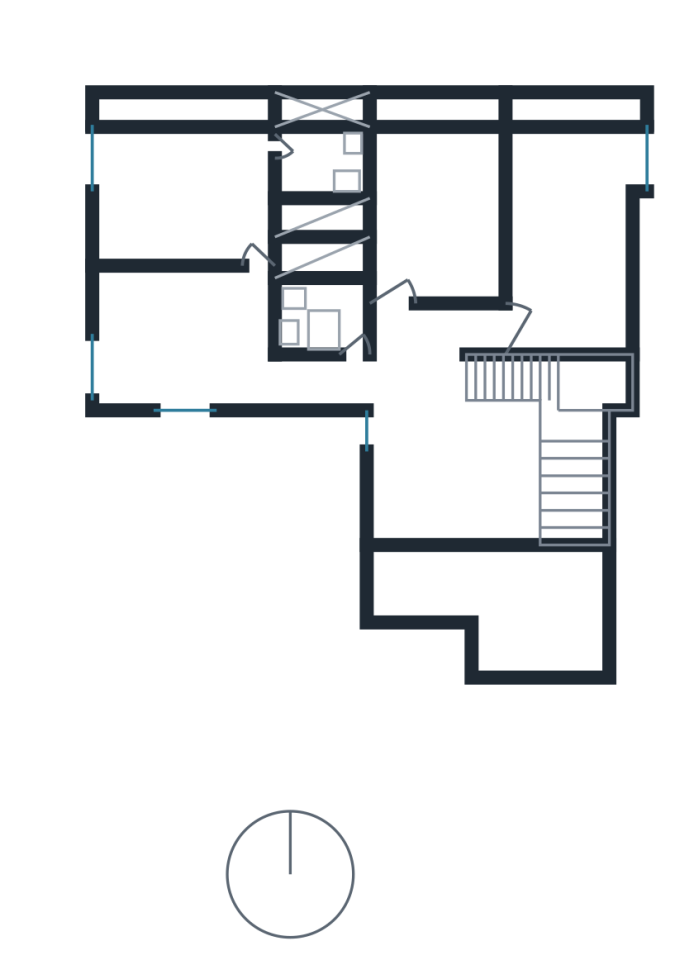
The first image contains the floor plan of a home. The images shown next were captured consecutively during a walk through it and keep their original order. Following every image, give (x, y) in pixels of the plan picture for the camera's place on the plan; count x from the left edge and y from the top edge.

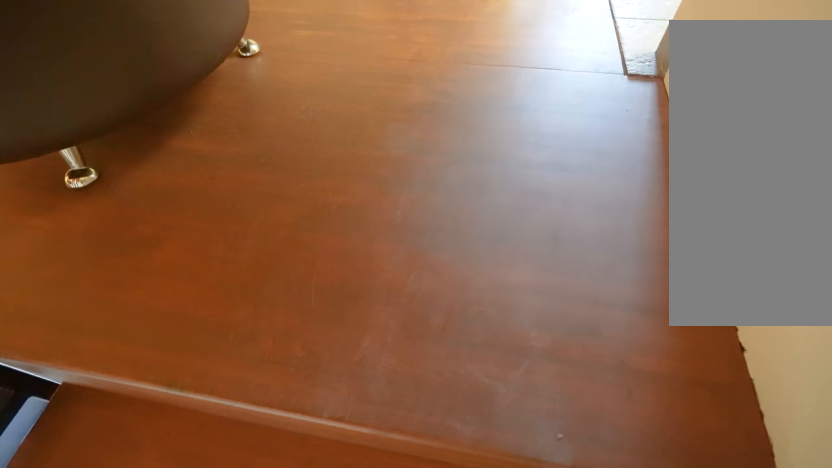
(474, 378)
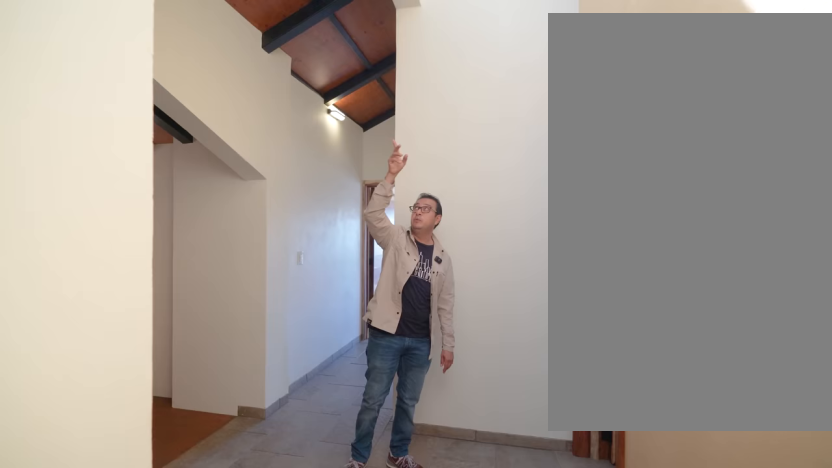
(400, 348)
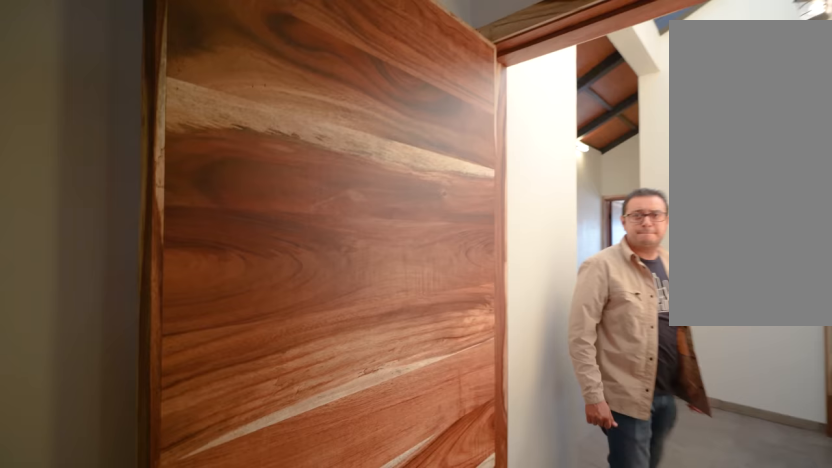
(578, 312)
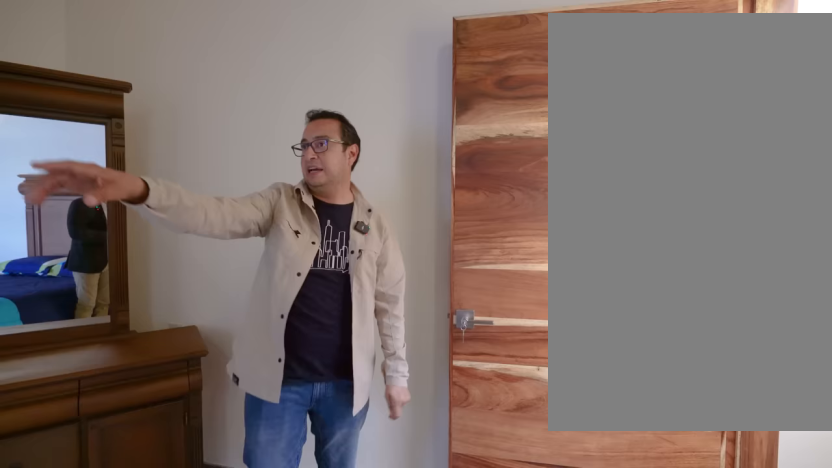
(545, 323)
